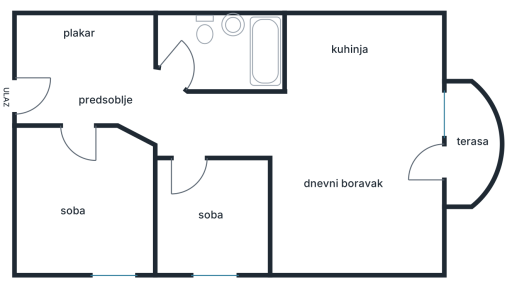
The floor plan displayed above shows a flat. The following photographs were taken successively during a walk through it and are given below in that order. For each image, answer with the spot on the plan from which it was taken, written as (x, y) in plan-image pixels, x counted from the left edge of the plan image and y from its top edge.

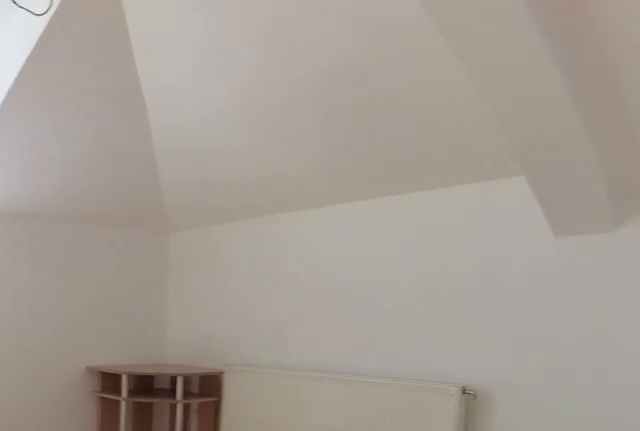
(257, 130)
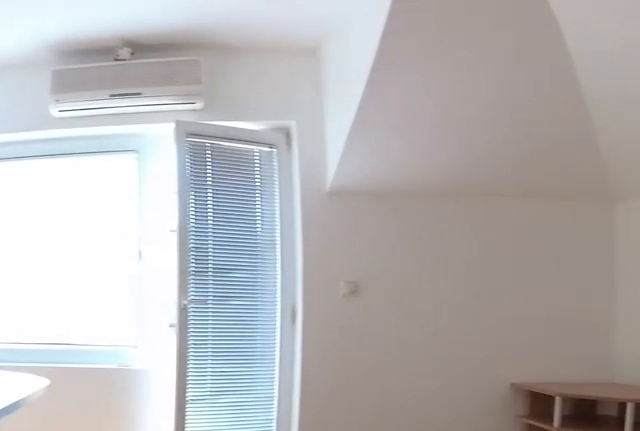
(294, 147)
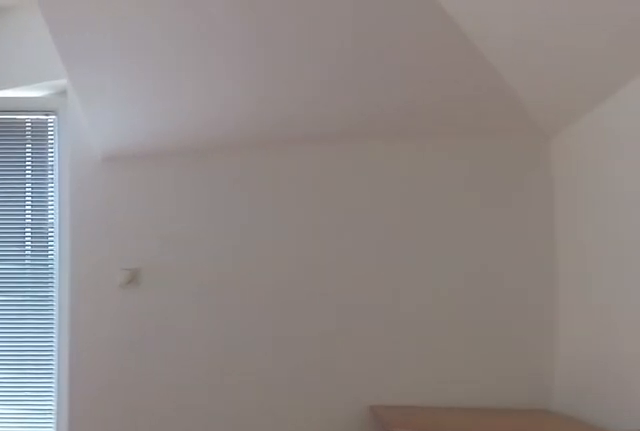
(329, 207)
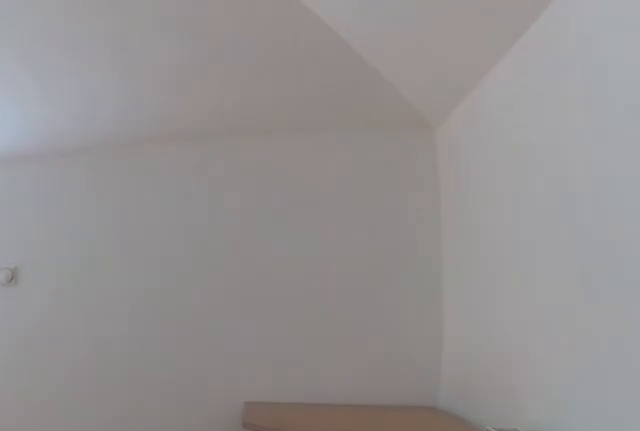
(336, 224)
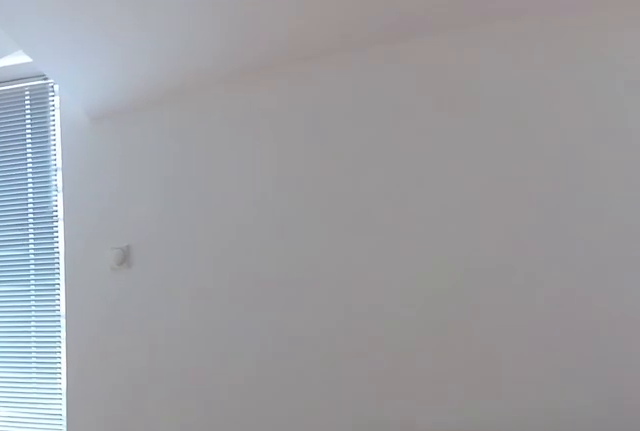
(357, 245)
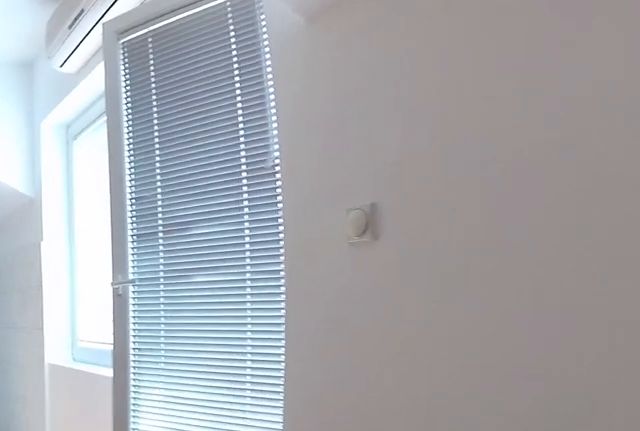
(382, 248)
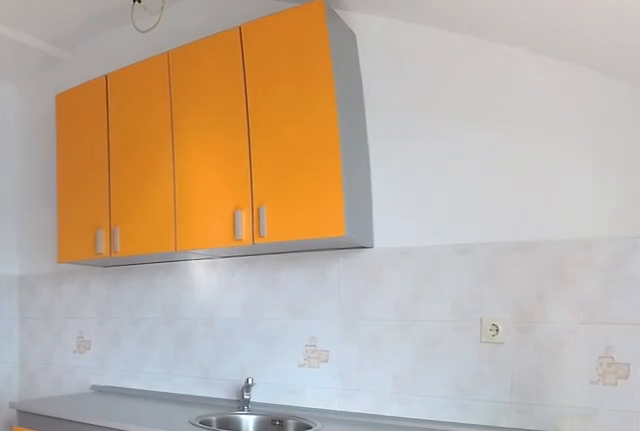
(415, 120)
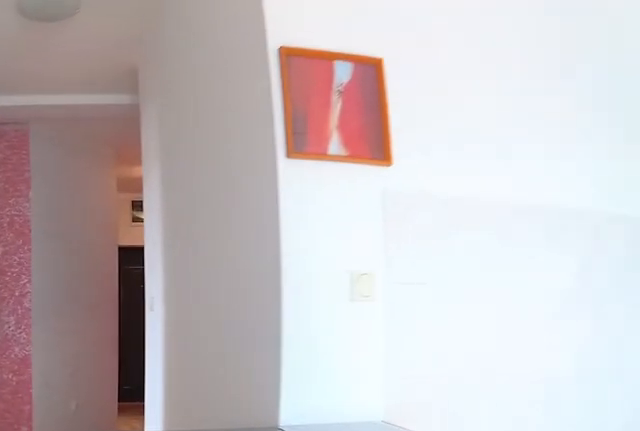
(364, 114)
